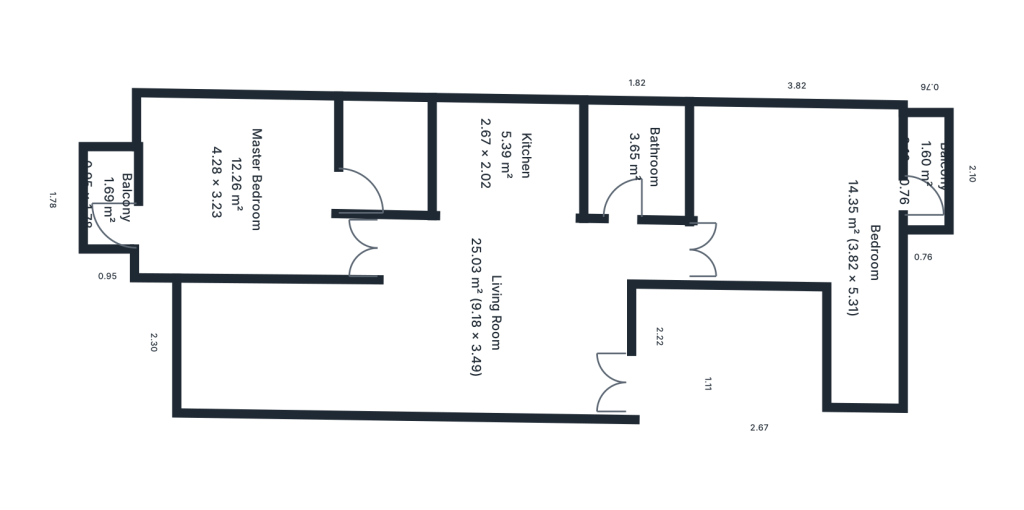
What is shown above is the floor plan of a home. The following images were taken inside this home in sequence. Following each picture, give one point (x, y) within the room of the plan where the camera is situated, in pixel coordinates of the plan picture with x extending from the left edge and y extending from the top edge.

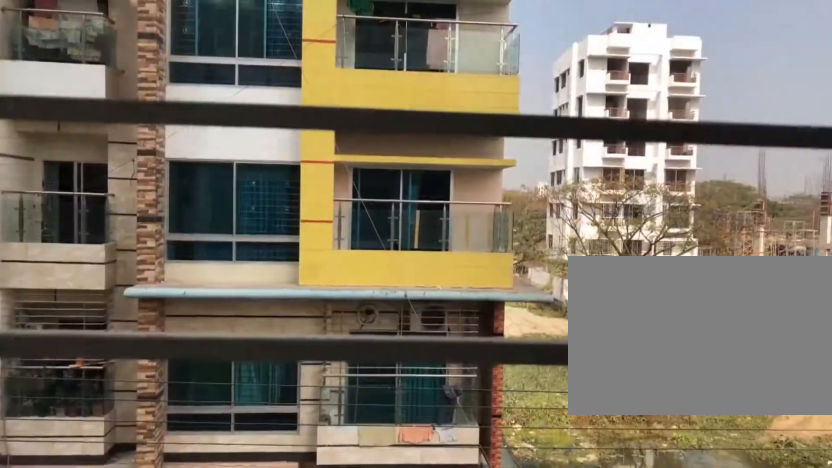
(107, 197)
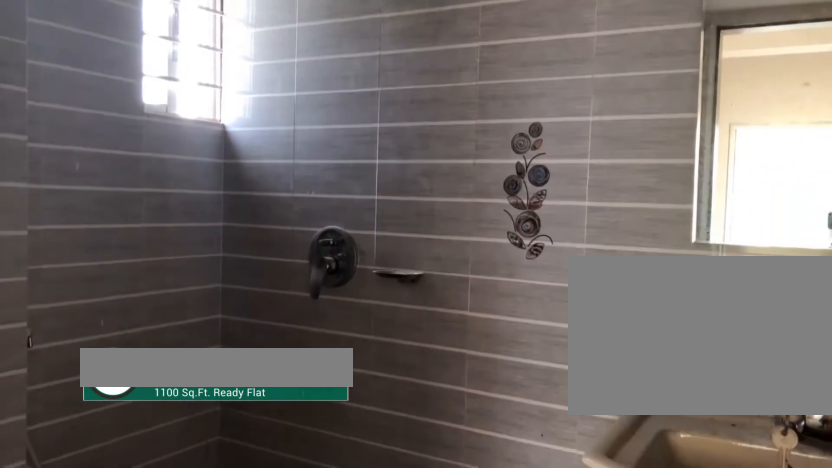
(400, 149)
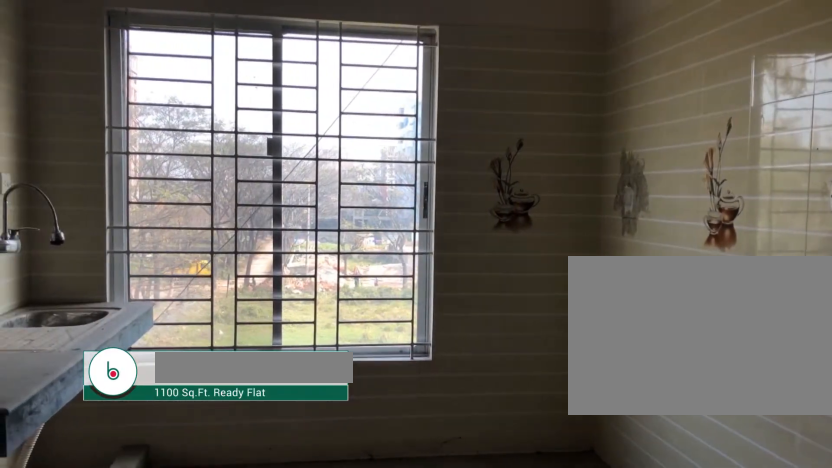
(505, 204)
